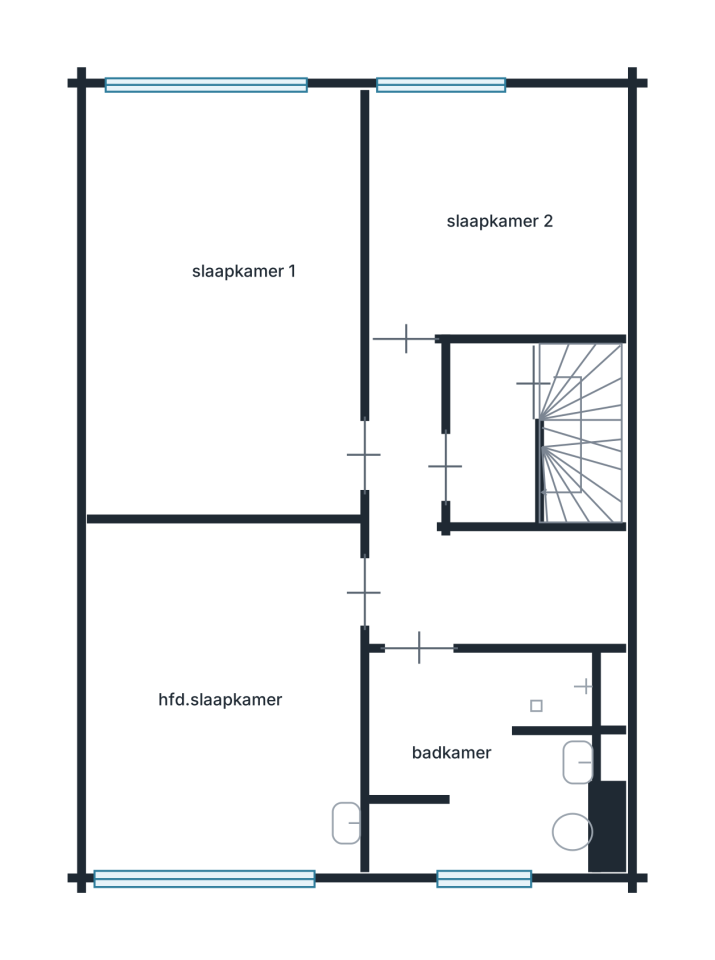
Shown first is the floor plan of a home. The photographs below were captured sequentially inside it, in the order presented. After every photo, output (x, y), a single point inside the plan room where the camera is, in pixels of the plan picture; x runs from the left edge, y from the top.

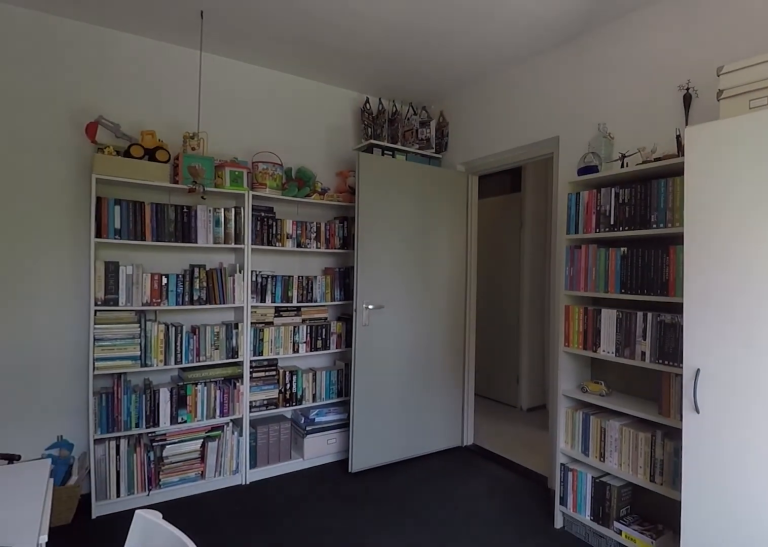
(345, 824)
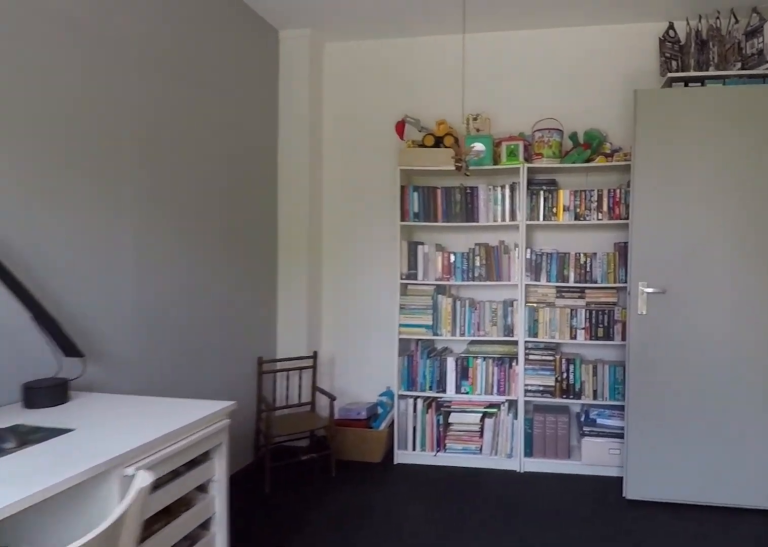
(227, 696)
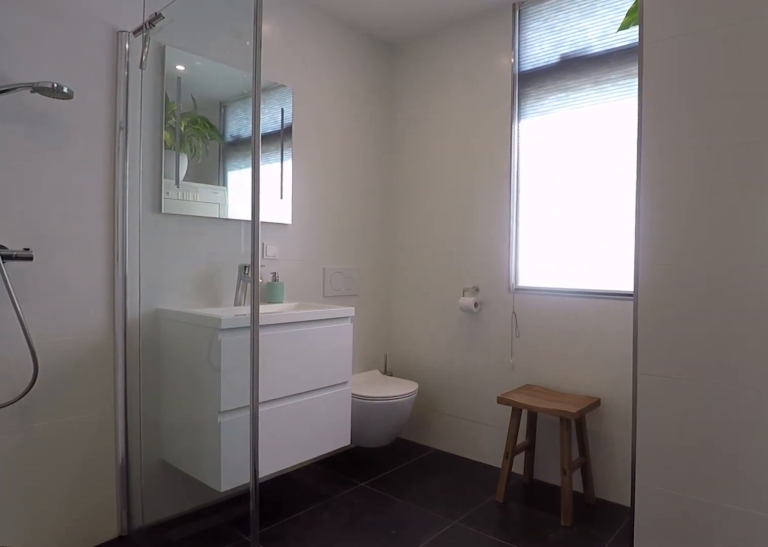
(480, 757)
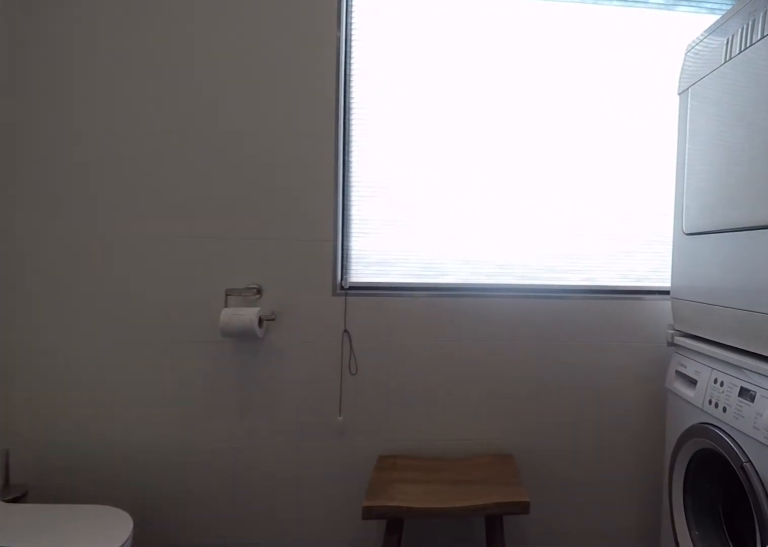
(480, 757)
